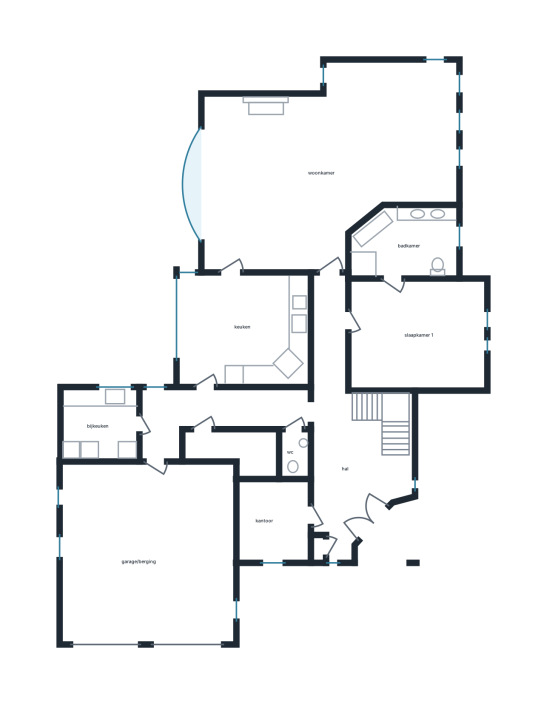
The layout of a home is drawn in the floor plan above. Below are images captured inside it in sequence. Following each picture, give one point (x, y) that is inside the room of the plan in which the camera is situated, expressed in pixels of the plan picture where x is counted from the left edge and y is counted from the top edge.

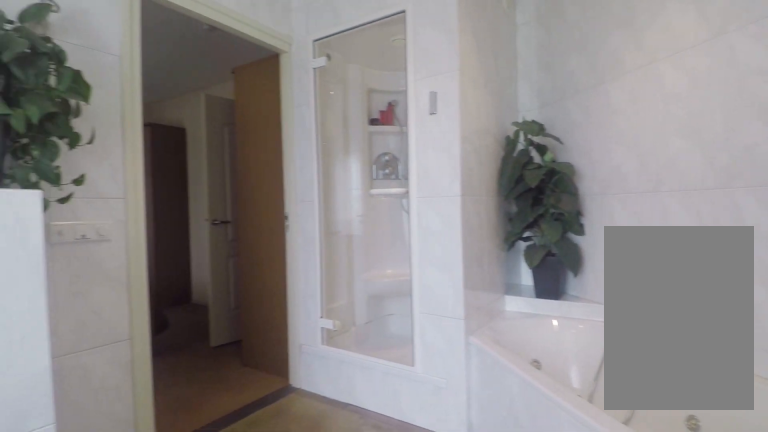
(405, 243)
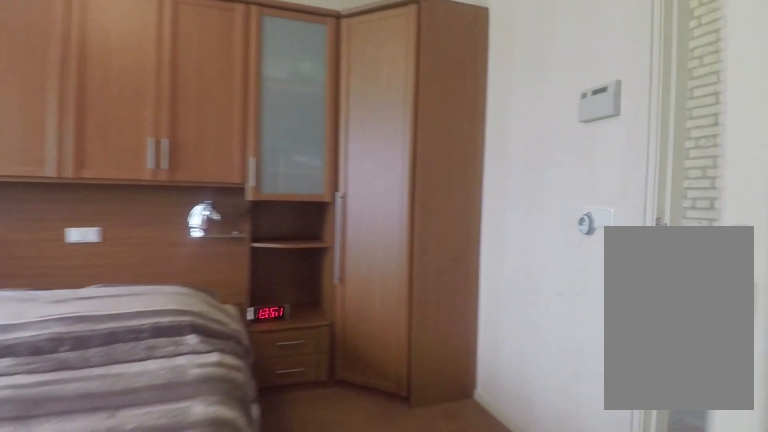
(415, 334)
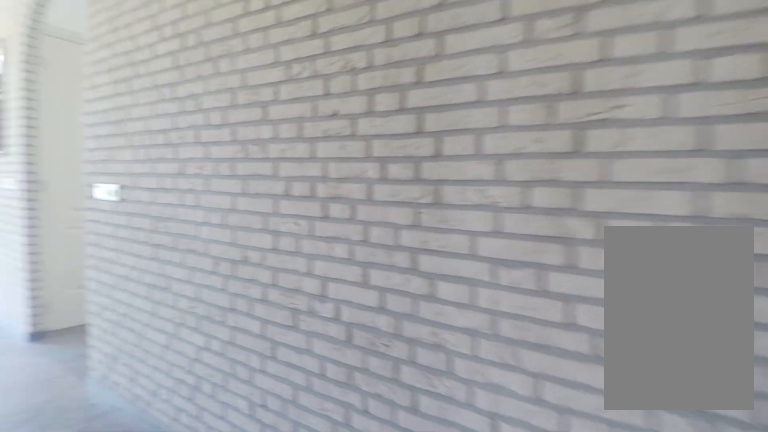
(345, 435)
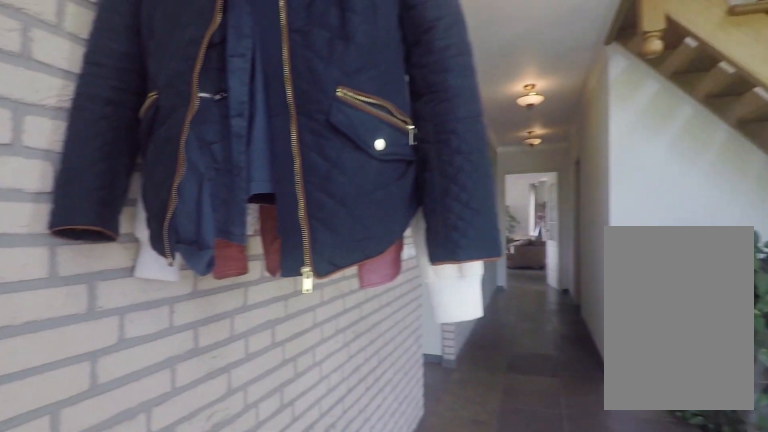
(345, 435)
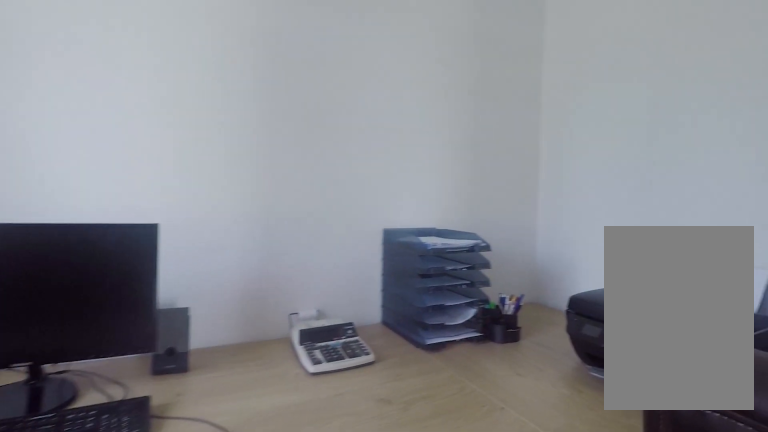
(272, 521)
